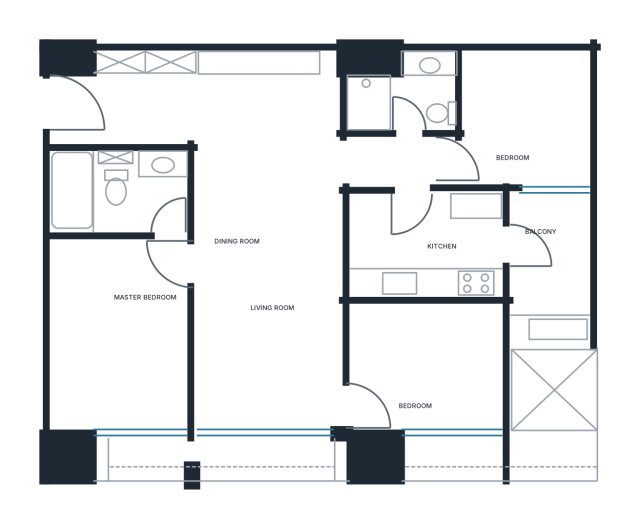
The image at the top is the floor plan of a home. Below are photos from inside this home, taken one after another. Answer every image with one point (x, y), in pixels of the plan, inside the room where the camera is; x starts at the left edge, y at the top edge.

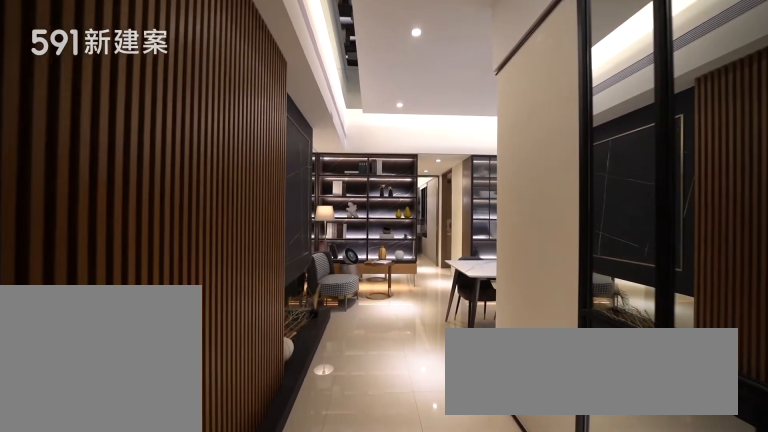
(123, 96)
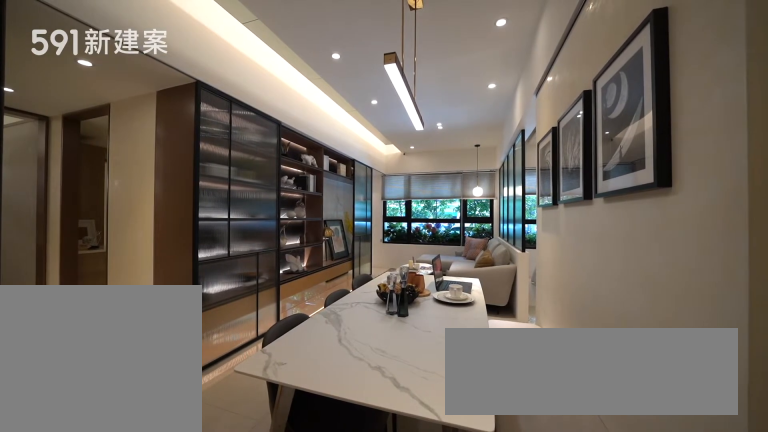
(268, 291)
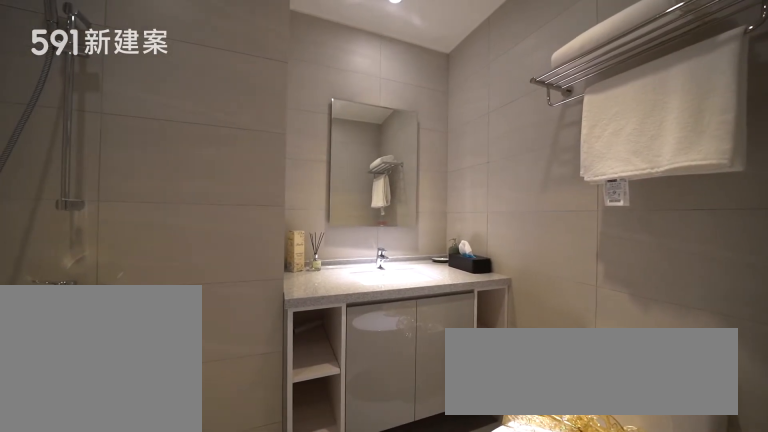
(404, 89)
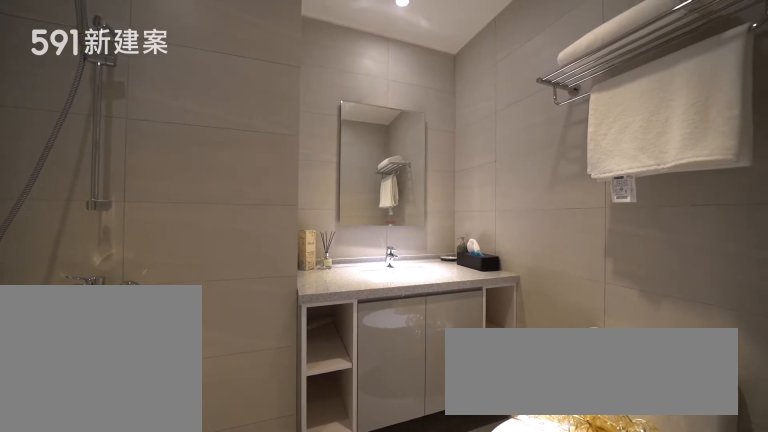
(404, 89)
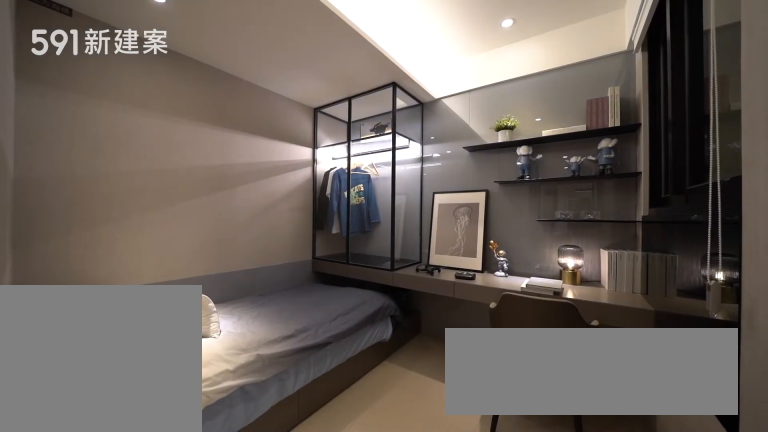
(521, 120)
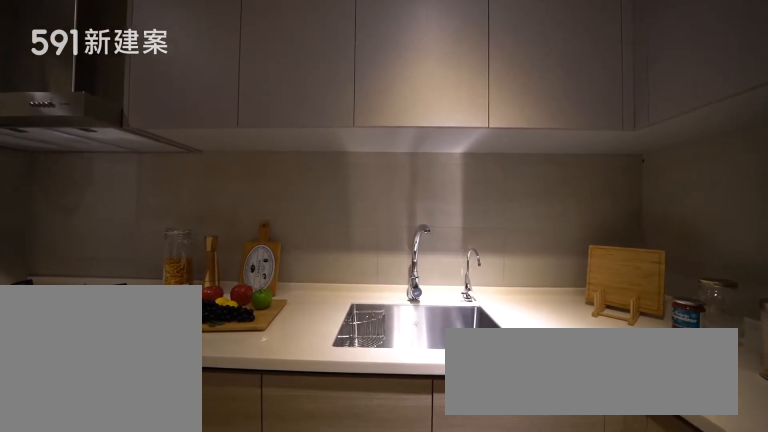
(428, 243)
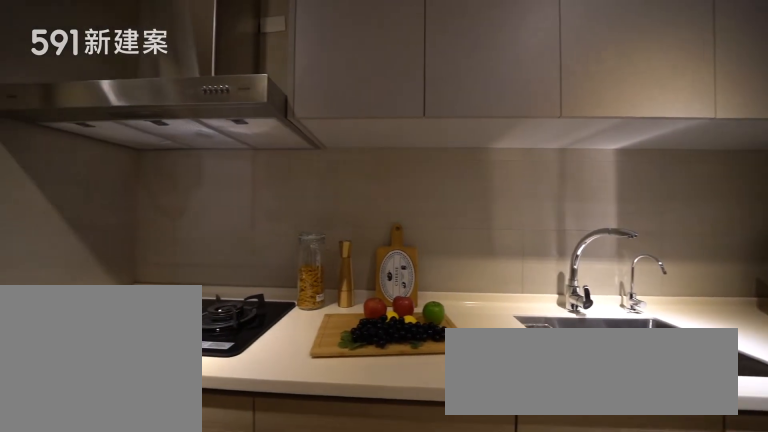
(428, 243)
